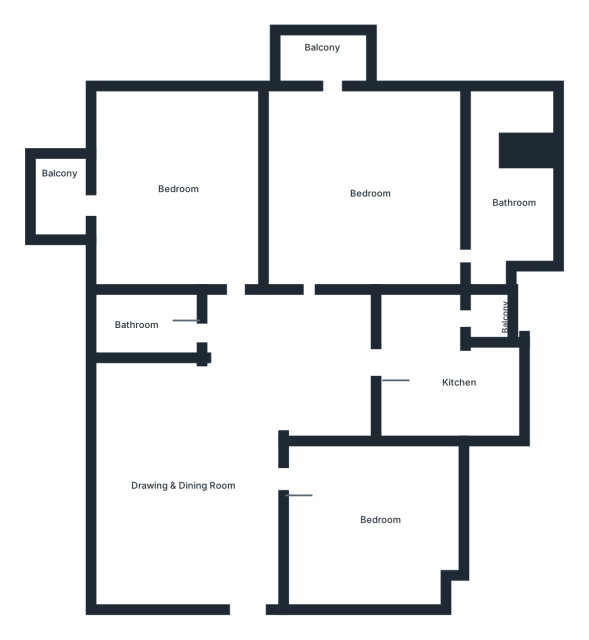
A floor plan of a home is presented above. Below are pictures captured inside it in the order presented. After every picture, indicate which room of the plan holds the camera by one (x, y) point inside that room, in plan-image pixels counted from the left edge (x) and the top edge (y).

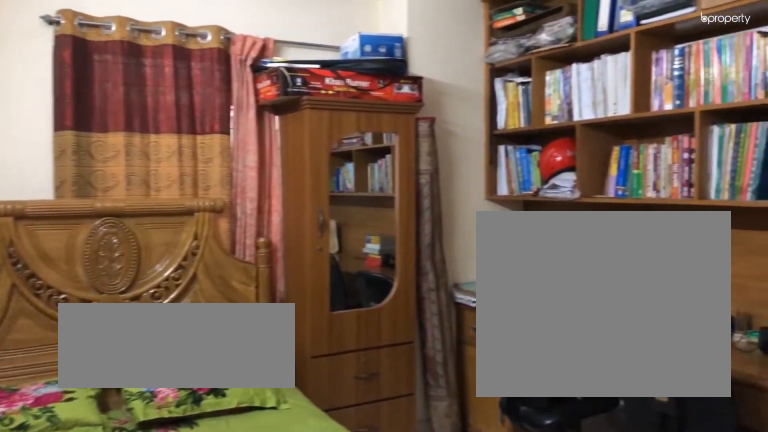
(358, 510)
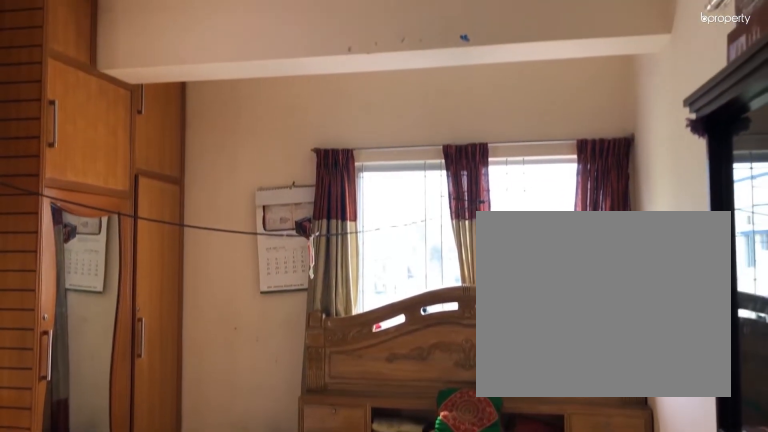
(187, 187)
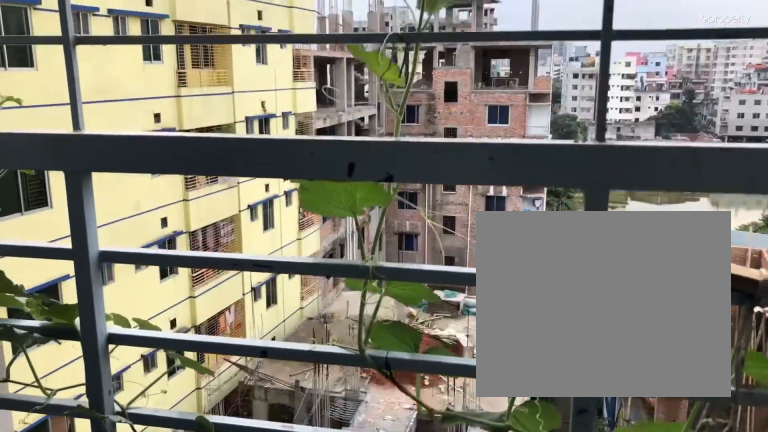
(322, 60)
